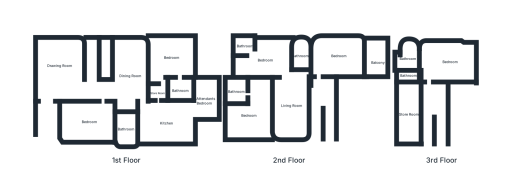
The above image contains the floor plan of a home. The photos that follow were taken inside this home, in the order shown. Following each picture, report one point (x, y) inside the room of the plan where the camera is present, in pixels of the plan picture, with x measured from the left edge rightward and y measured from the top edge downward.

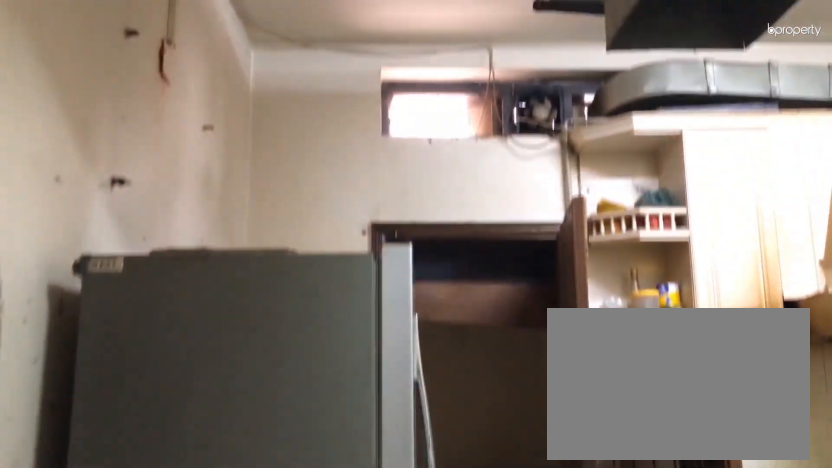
(165, 124)
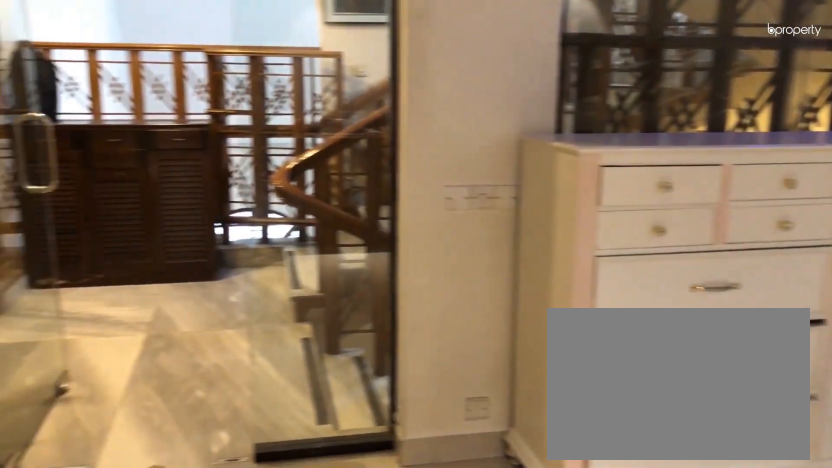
(290, 106)
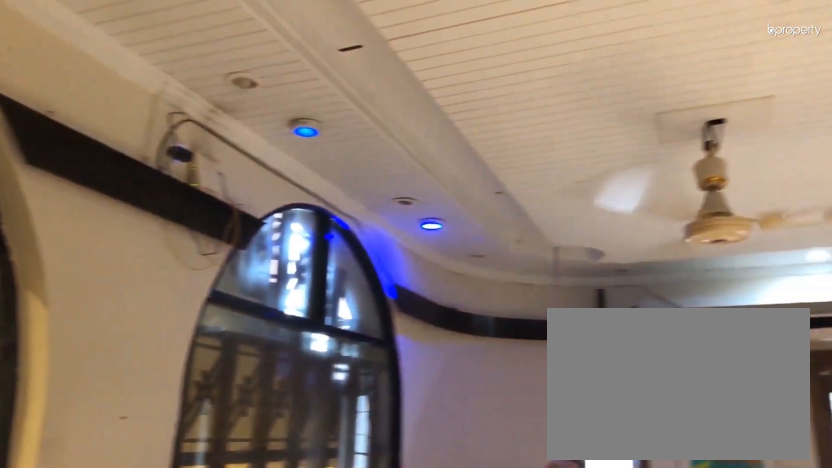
(290, 106)
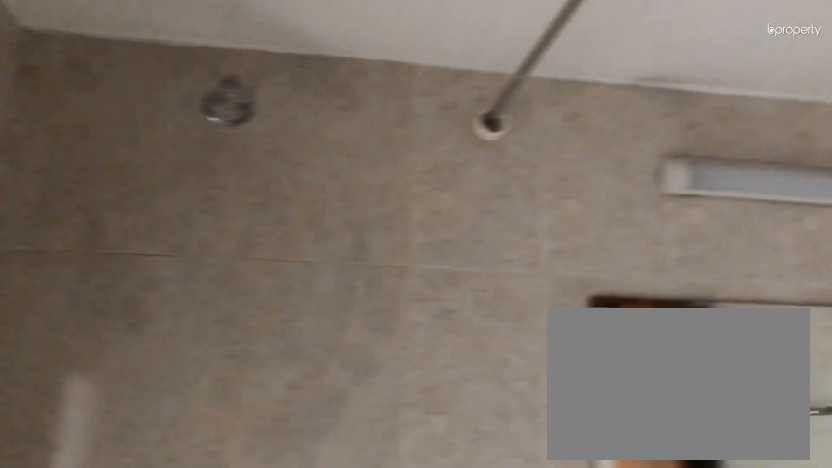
(243, 46)
